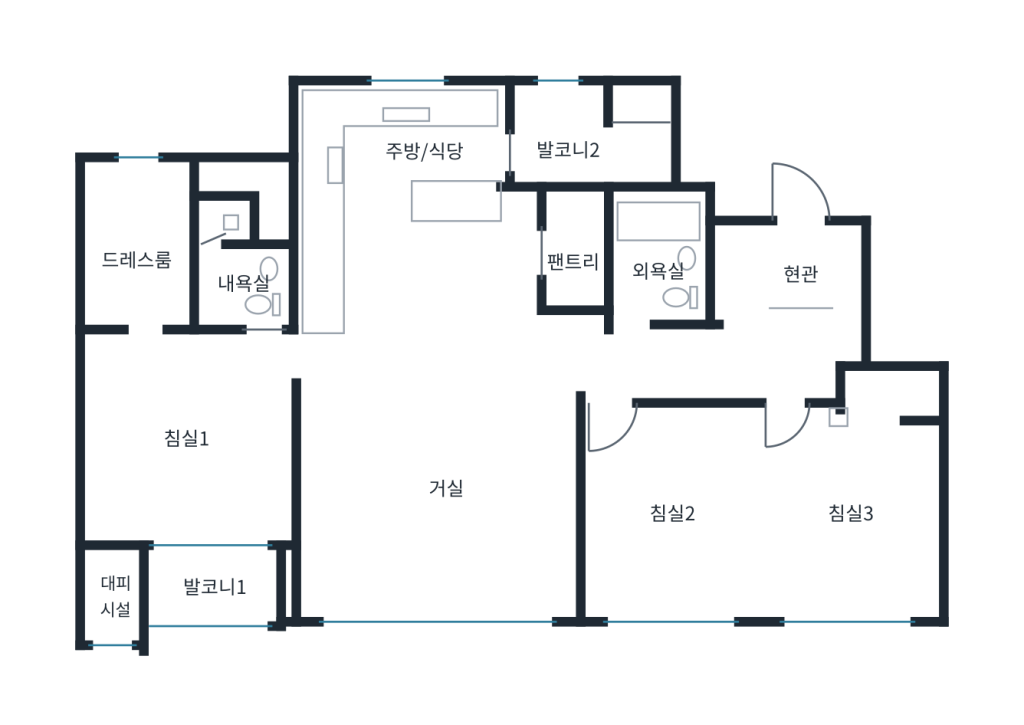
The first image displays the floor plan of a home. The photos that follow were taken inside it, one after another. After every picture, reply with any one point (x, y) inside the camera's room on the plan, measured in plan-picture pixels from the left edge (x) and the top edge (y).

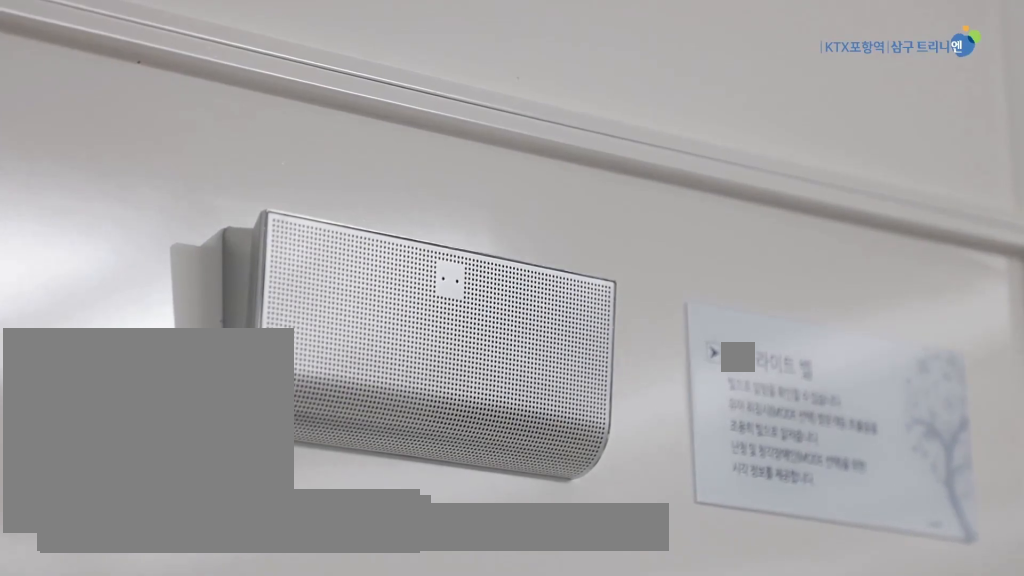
(439, 505)
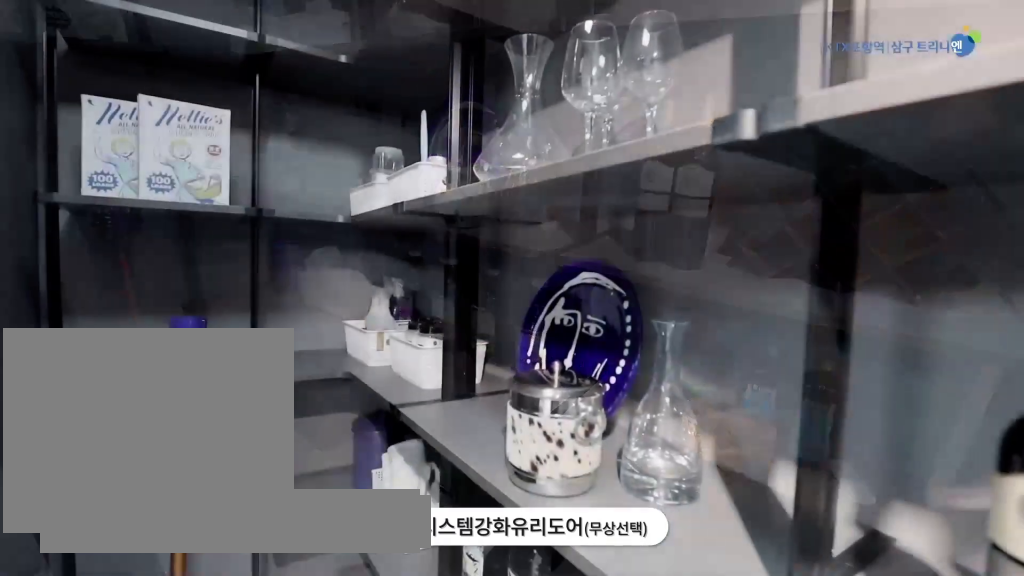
(574, 258)
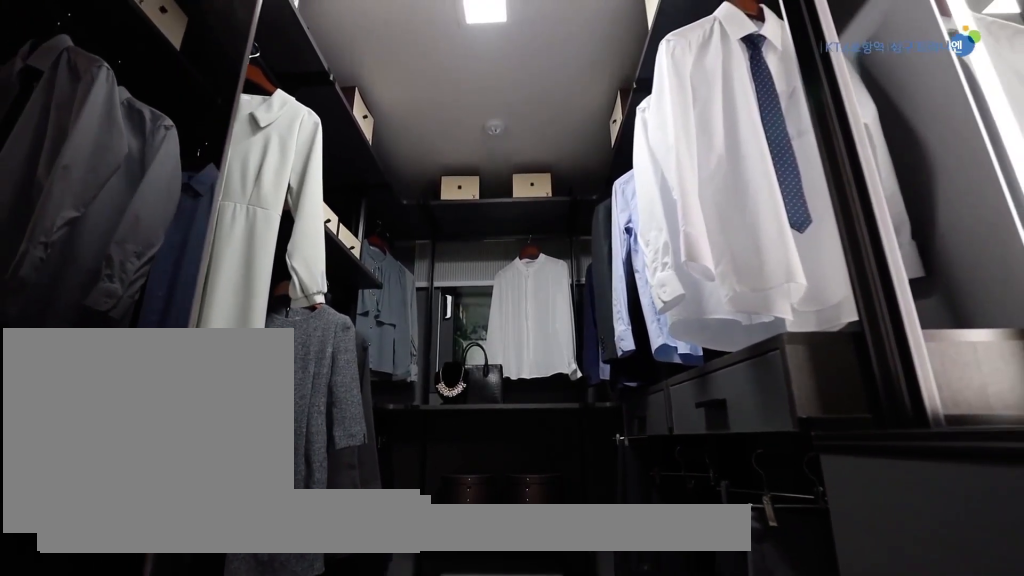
(134, 247)
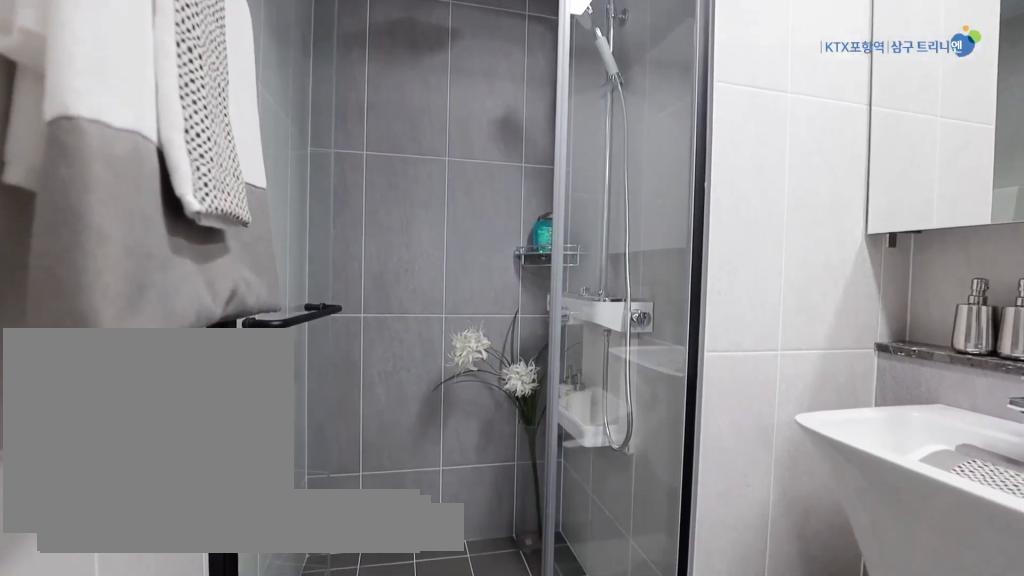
(235, 265)
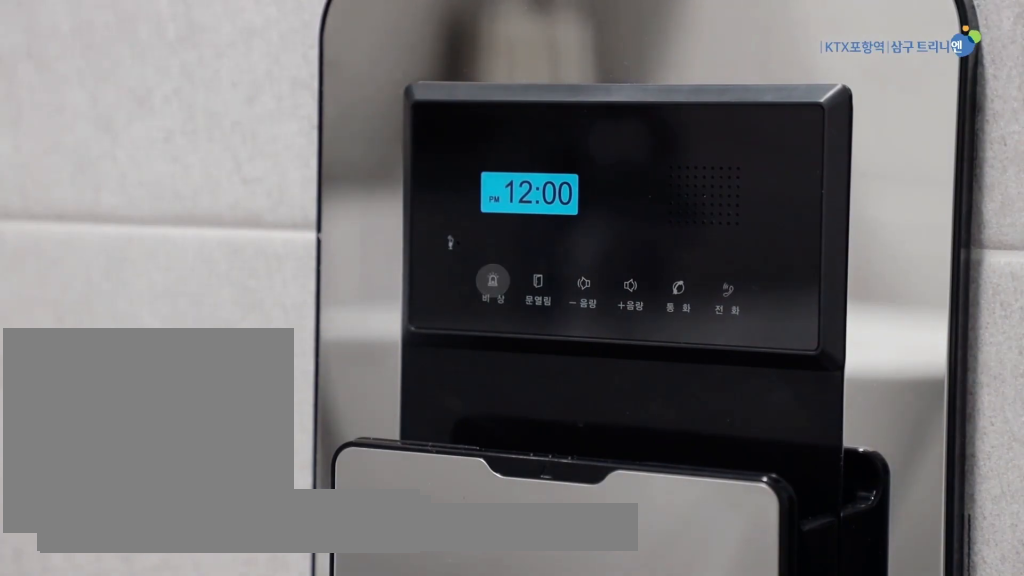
(235, 264)
